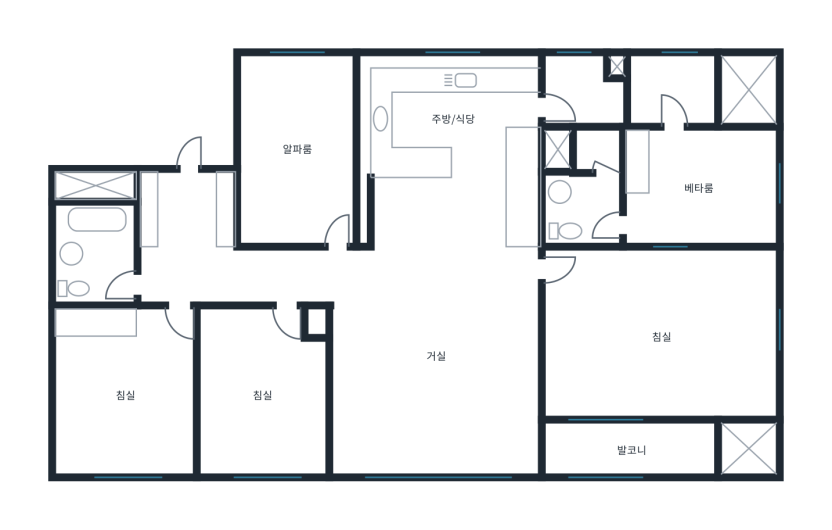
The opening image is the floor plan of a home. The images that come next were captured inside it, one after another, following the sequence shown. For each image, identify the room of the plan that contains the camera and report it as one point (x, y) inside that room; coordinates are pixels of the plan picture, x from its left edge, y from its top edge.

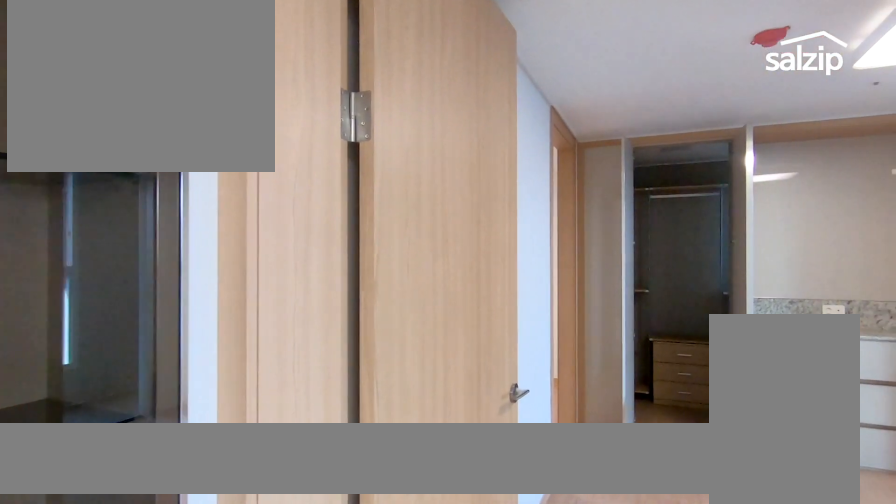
(659, 336)
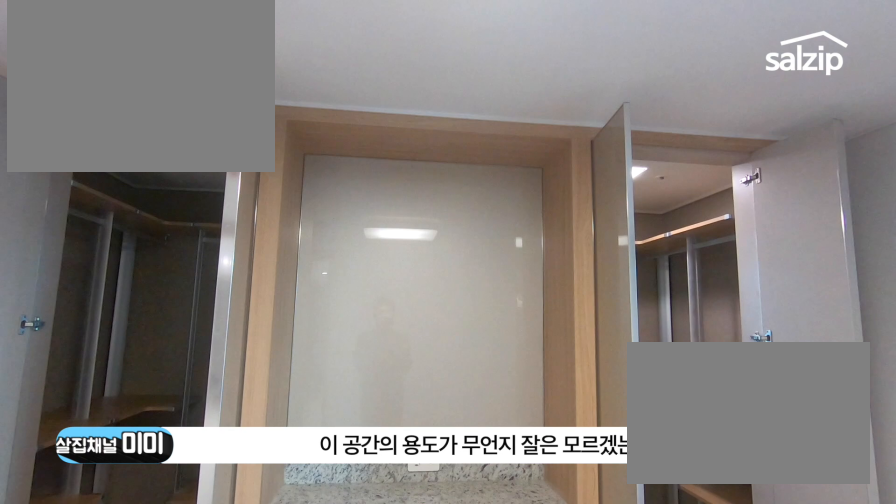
(659, 336)
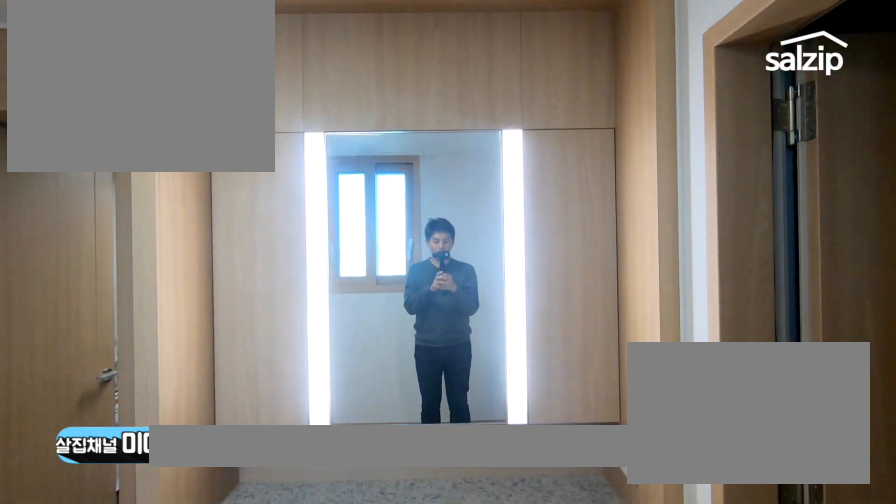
(693, 188)
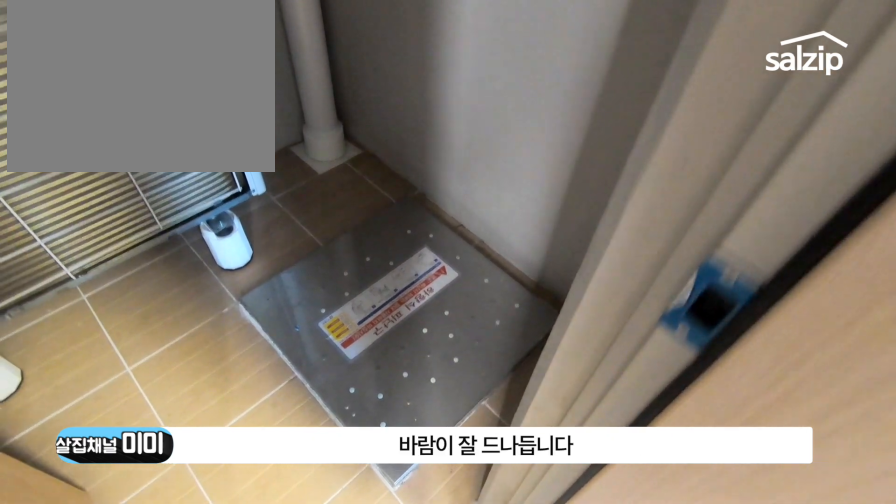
(698, 93)
